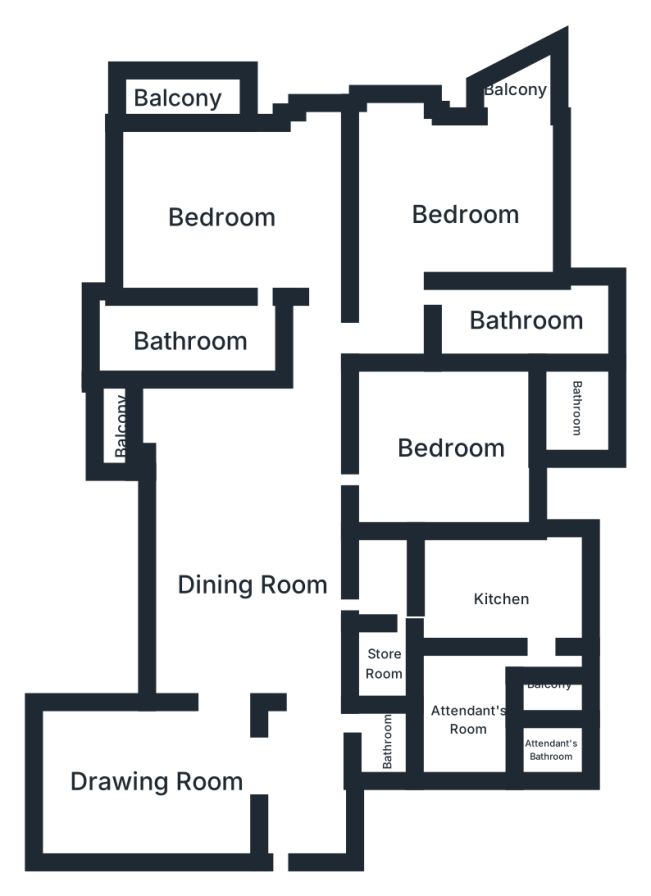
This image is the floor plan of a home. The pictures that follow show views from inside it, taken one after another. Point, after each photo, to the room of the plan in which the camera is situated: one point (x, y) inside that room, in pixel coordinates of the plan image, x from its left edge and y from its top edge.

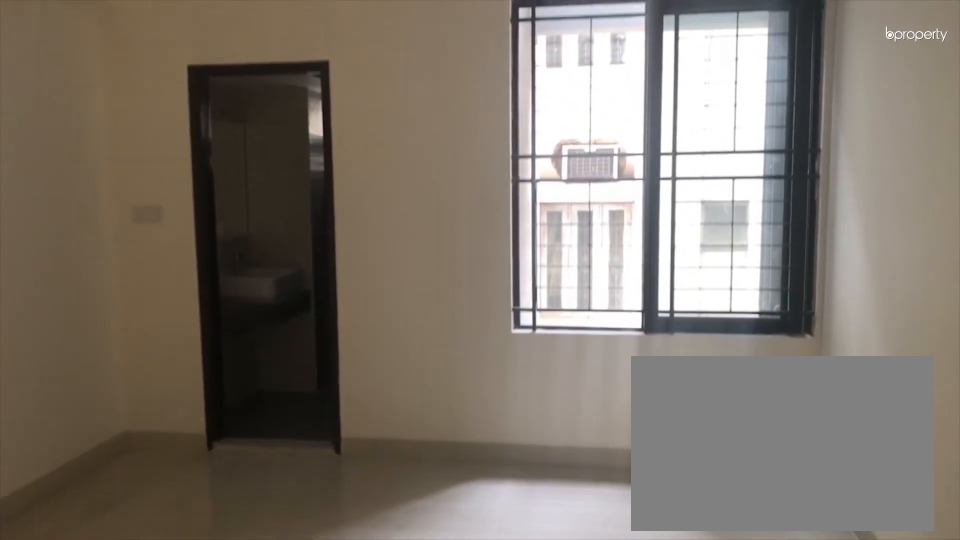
(449, 443)
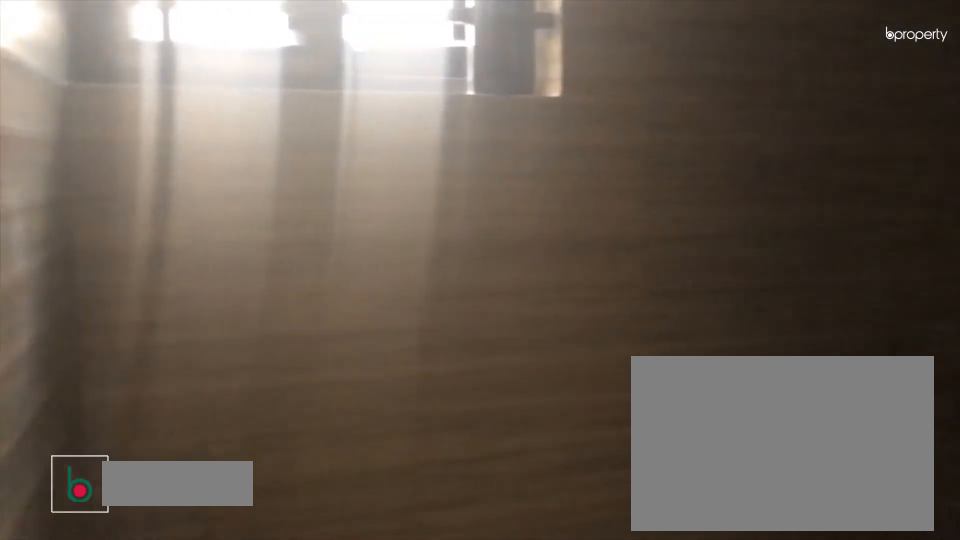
(576, 408)
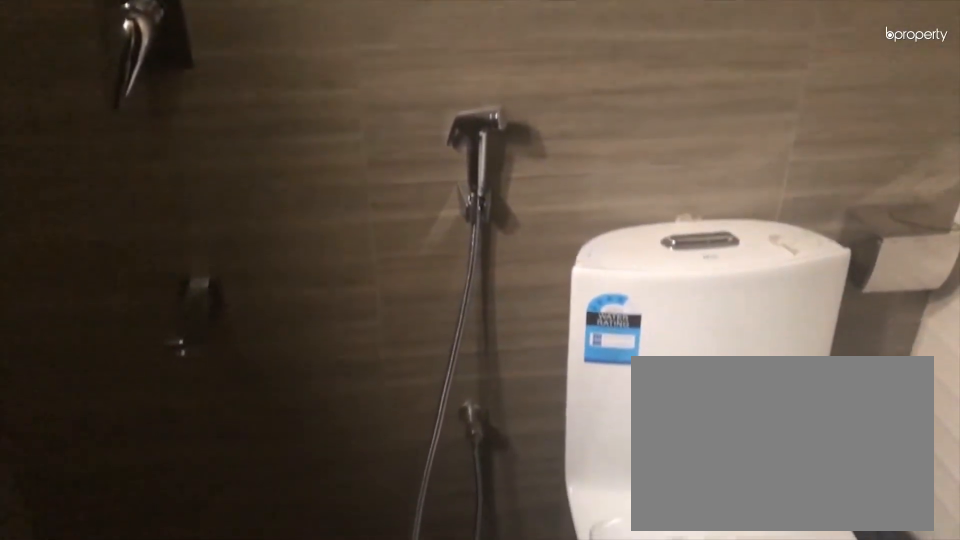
(576, 408)
